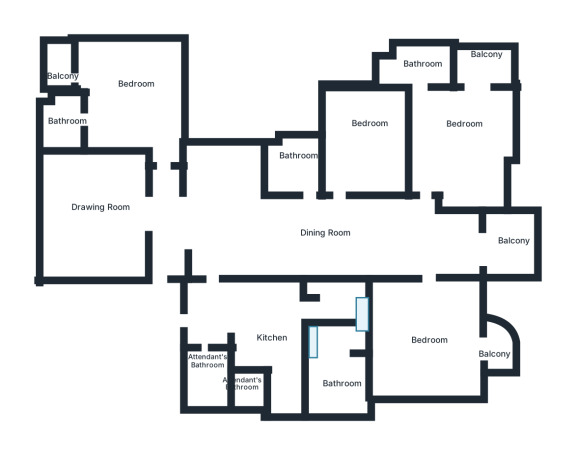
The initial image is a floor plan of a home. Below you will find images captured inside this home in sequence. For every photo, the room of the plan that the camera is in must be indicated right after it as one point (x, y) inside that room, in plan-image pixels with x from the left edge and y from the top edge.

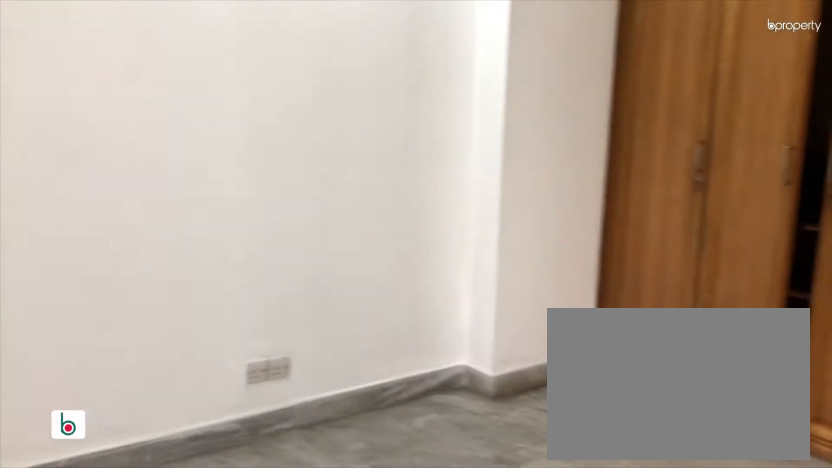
(370, 139)
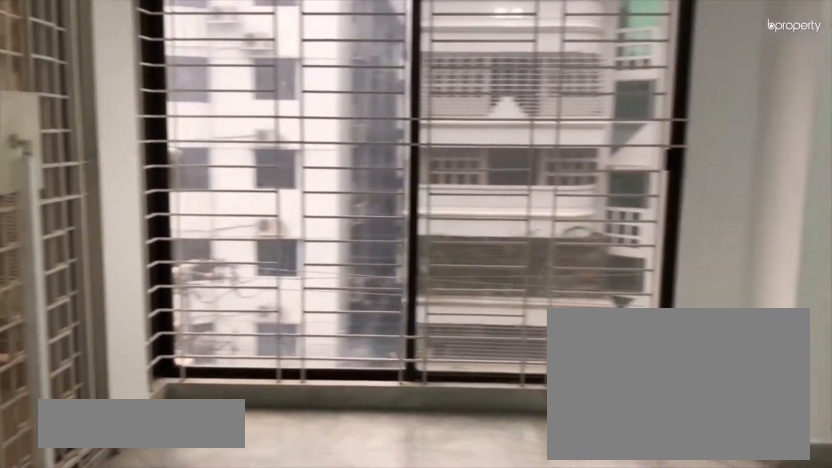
(470, 121)
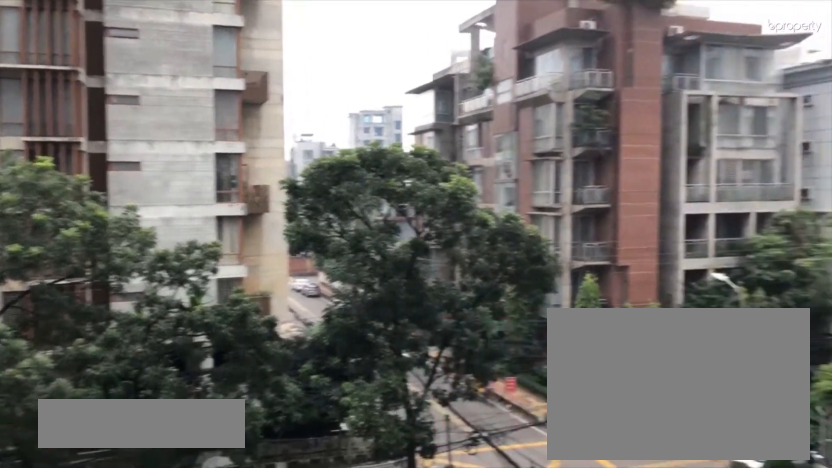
(487, 57)
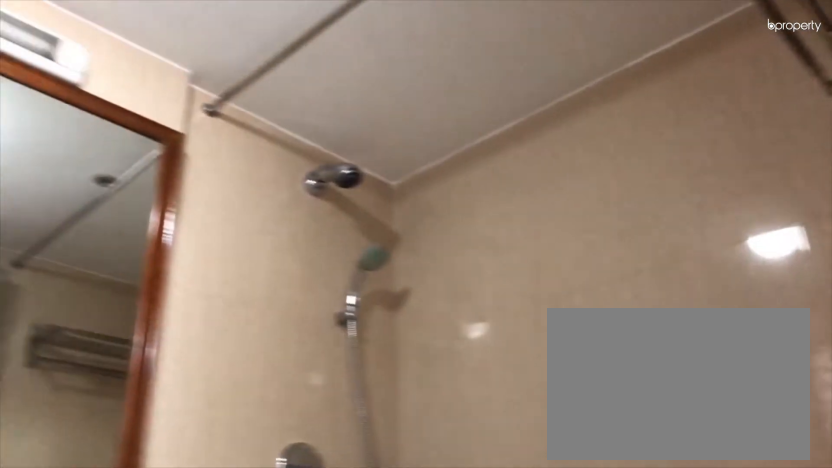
(417, 67)
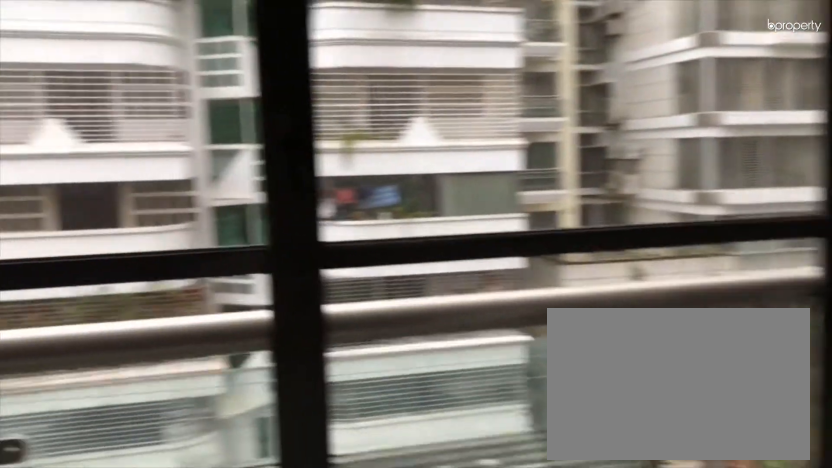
(510, 242)
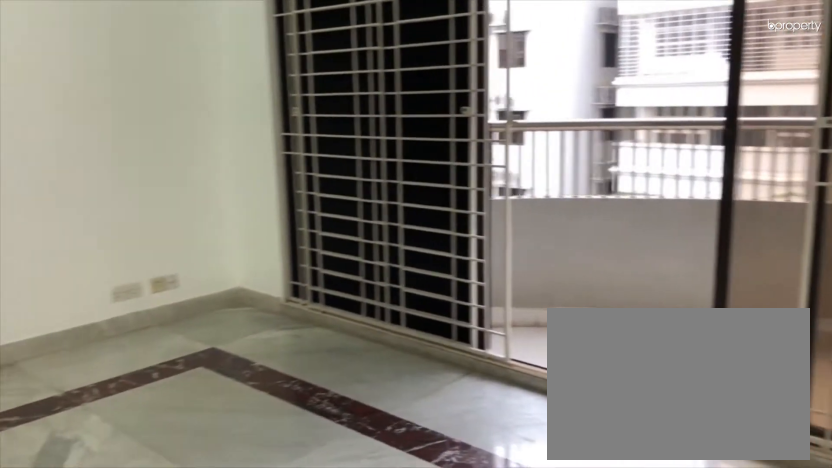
(434, 339)
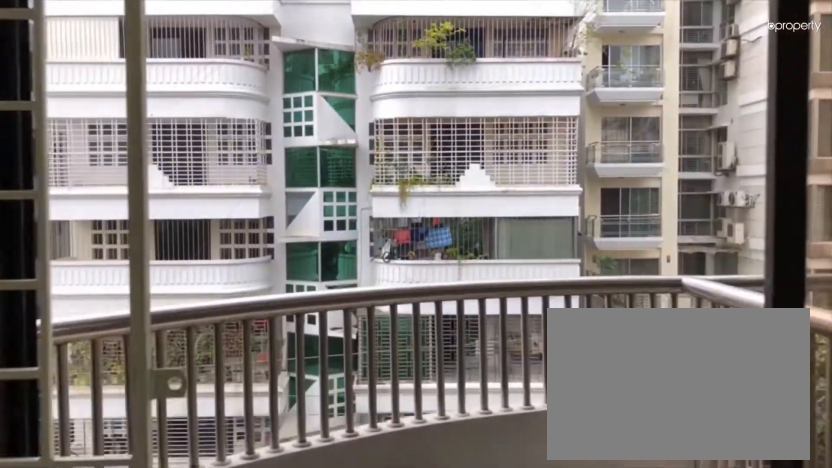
(496, 345)
